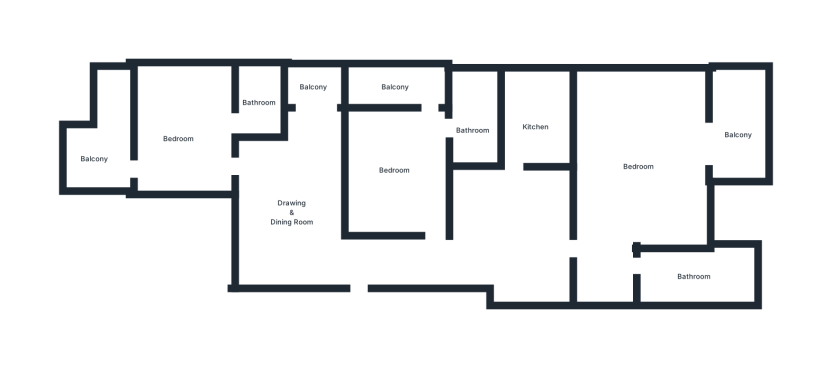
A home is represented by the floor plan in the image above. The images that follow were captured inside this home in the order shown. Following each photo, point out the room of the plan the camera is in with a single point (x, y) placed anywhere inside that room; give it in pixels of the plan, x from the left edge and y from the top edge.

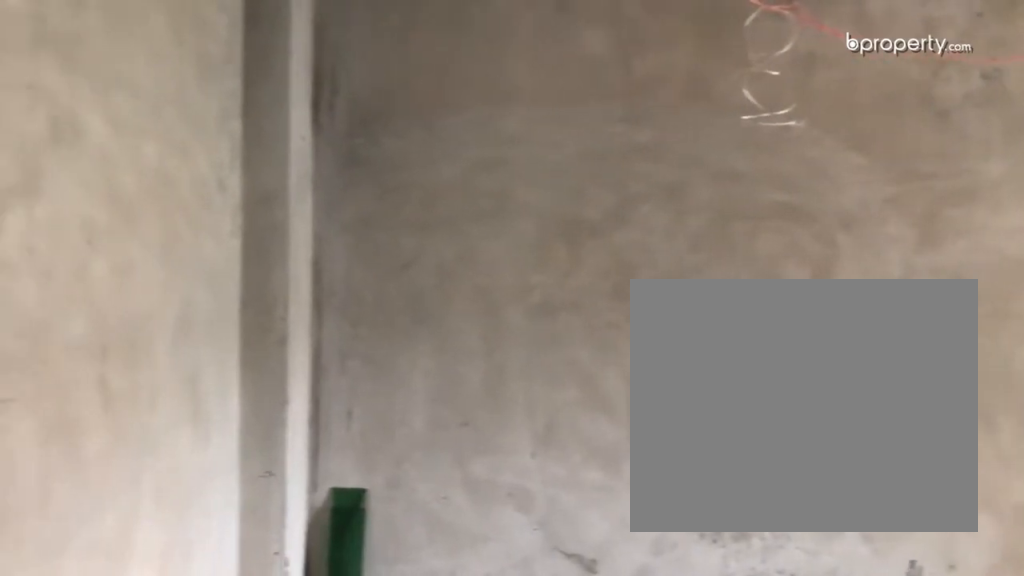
(308, 217)
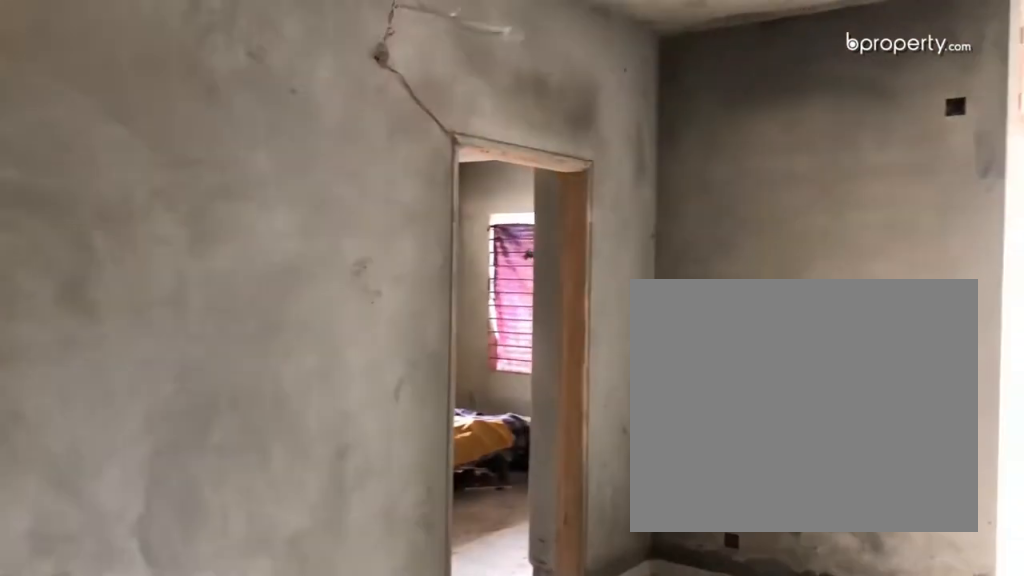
(308, 217)
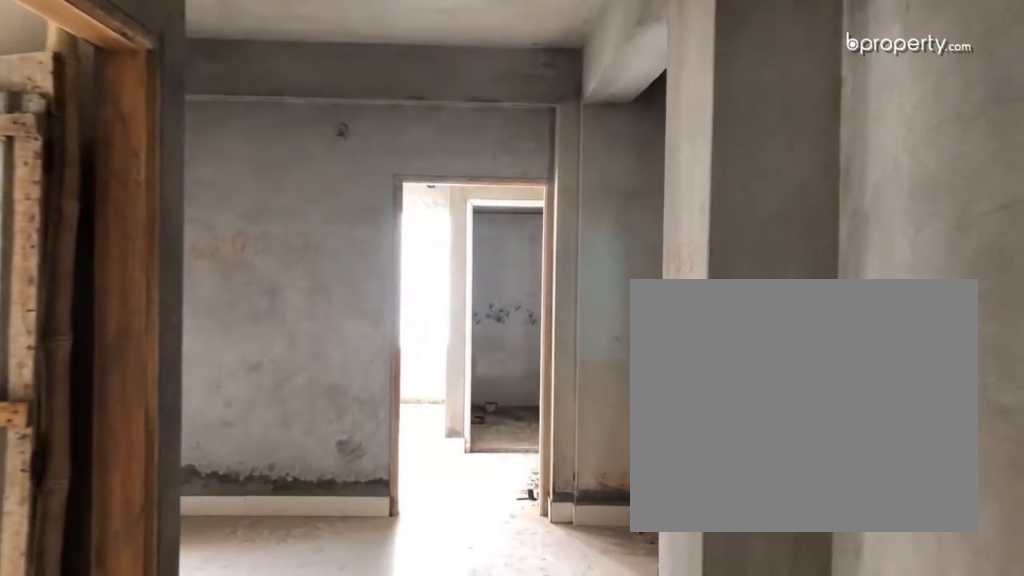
(450, 260)
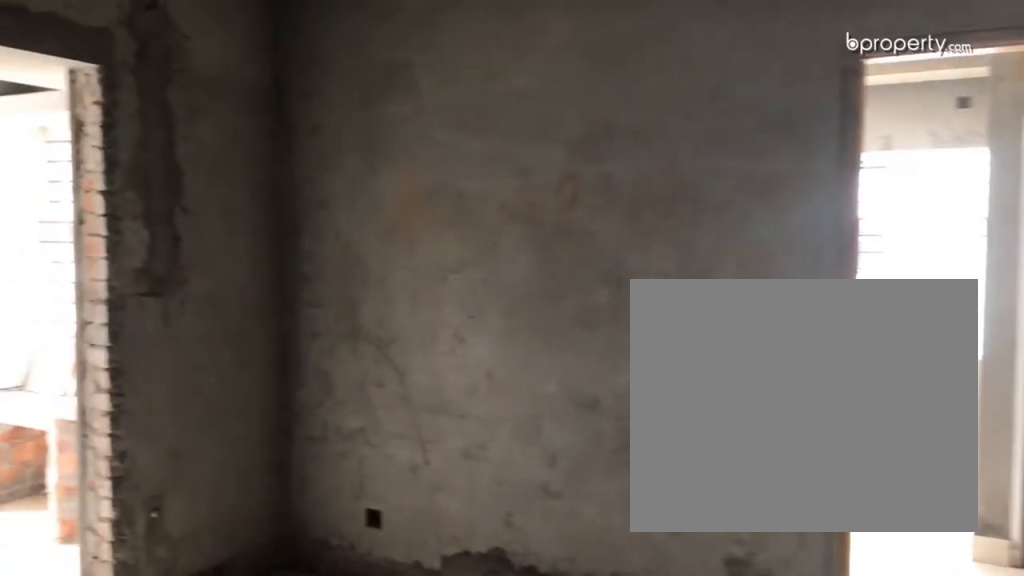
(517, 243)
